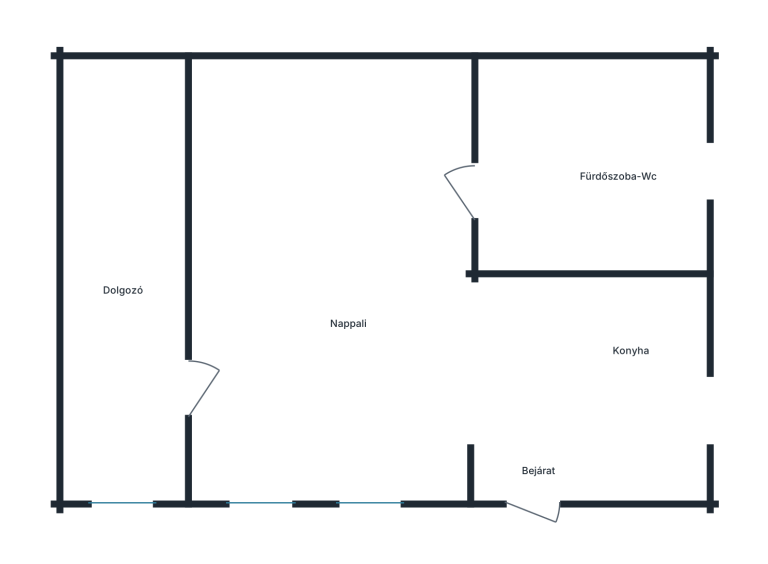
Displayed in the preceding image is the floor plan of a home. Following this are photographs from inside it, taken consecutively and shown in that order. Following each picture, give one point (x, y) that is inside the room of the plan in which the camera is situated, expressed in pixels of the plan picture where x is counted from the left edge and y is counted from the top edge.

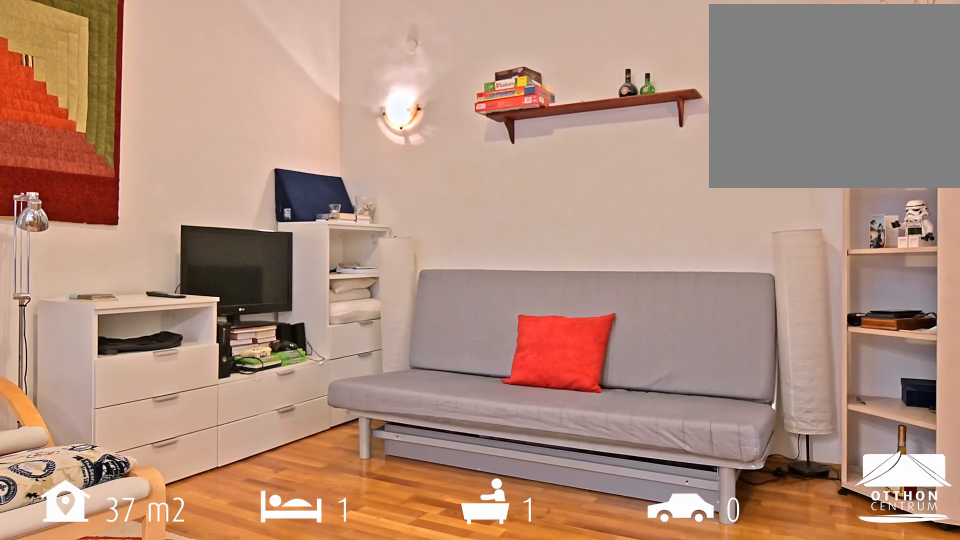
(330, 288)
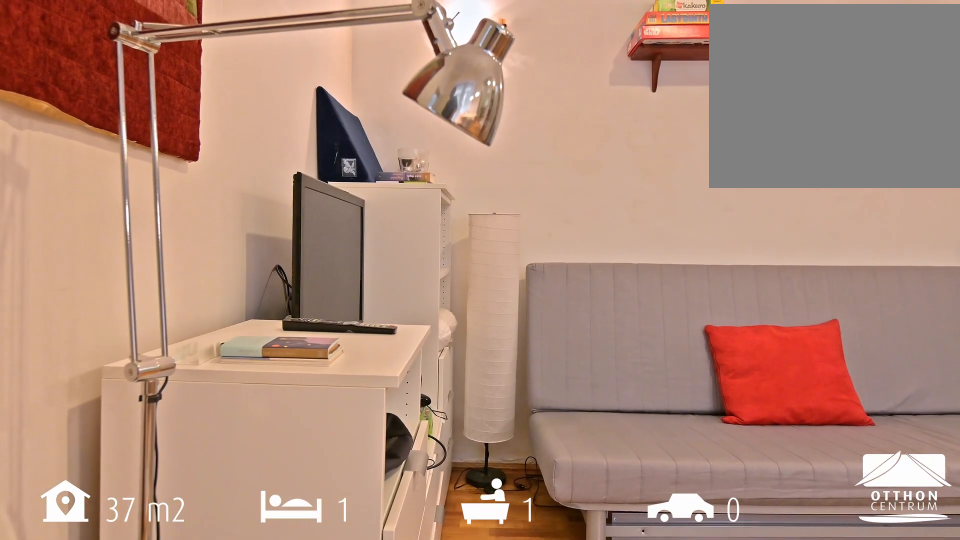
(330, 288)
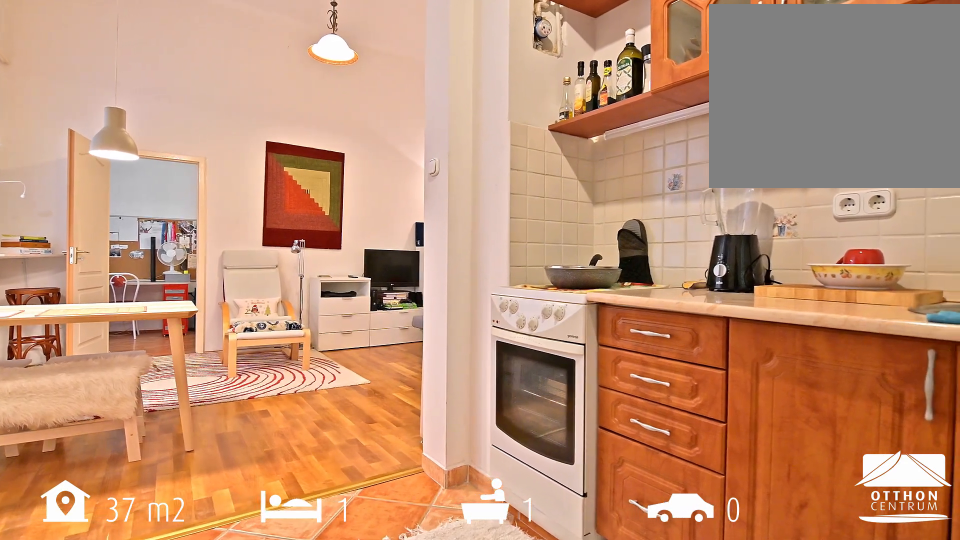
(589, 384)
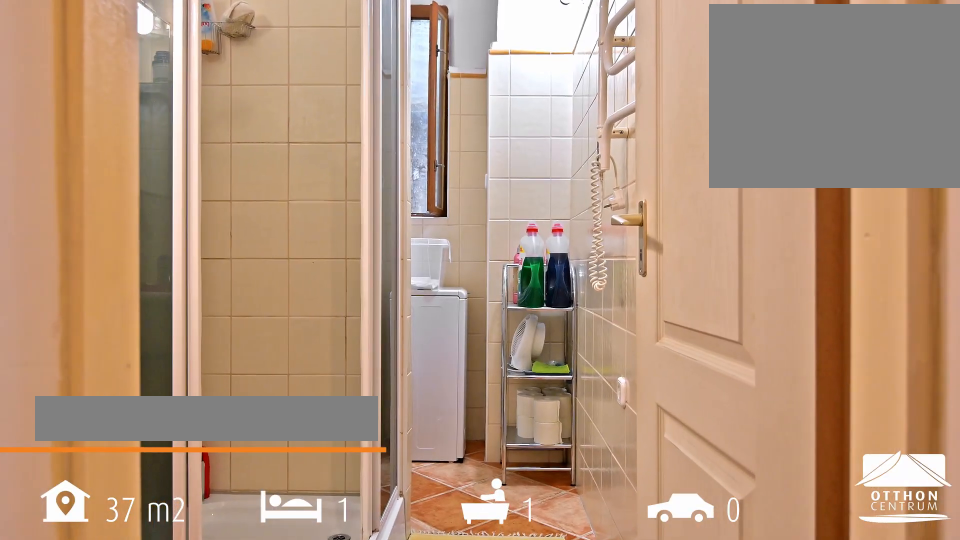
(594, 169)
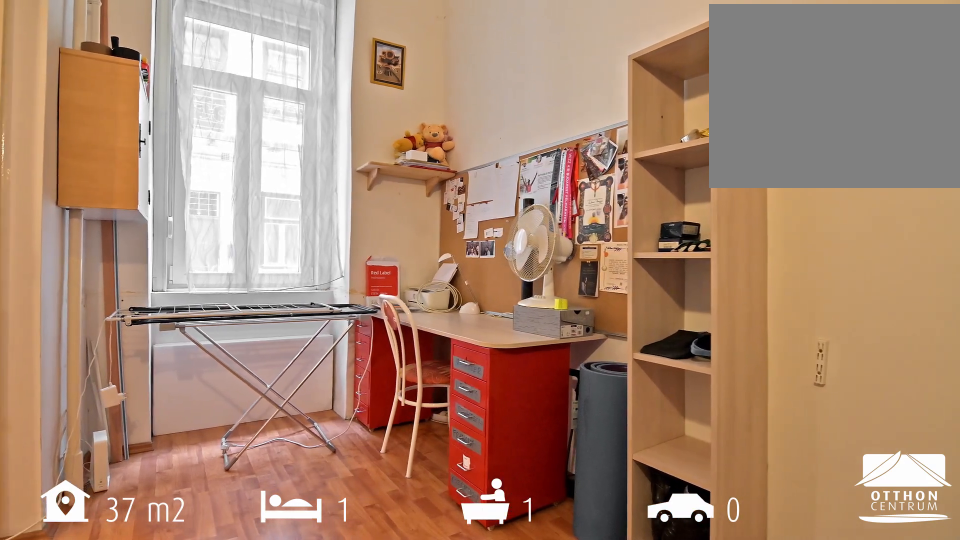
(125, 279)
